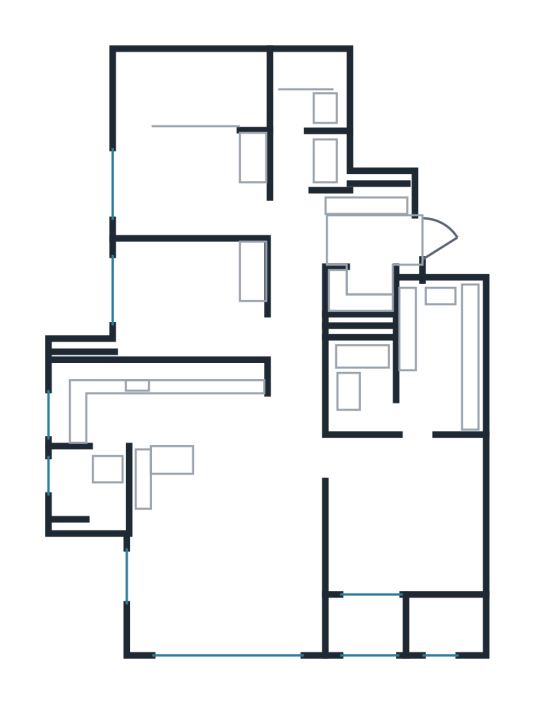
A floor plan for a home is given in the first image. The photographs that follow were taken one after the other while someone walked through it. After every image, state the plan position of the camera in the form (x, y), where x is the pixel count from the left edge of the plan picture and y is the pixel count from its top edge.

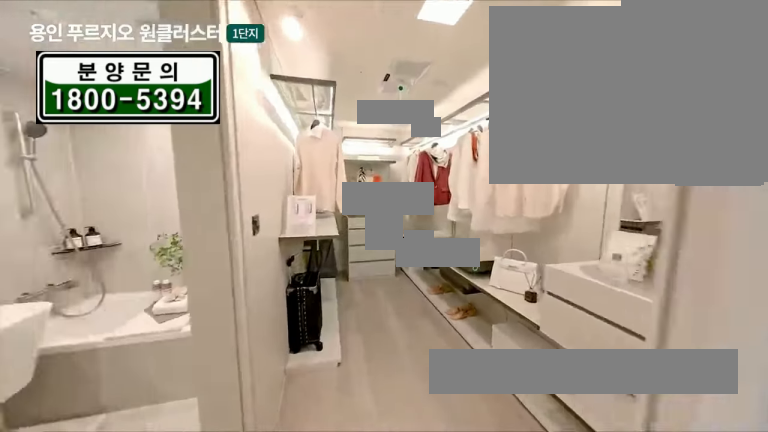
(438, 390)
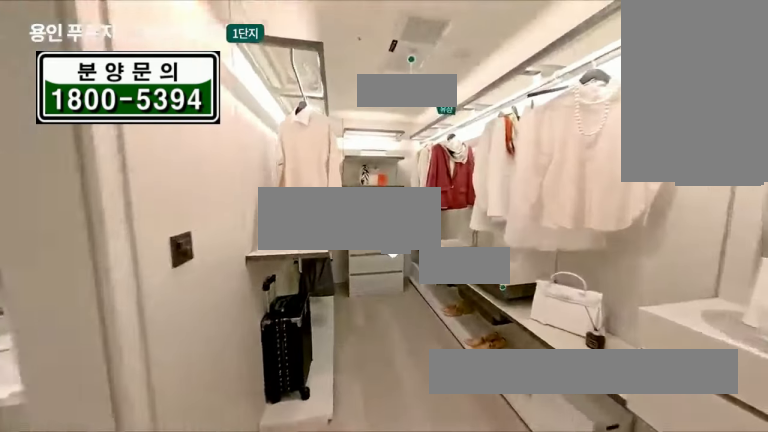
(440, 376)
